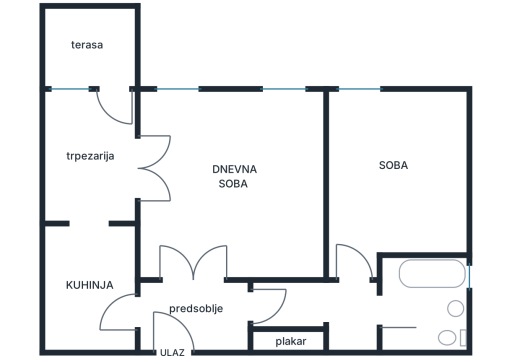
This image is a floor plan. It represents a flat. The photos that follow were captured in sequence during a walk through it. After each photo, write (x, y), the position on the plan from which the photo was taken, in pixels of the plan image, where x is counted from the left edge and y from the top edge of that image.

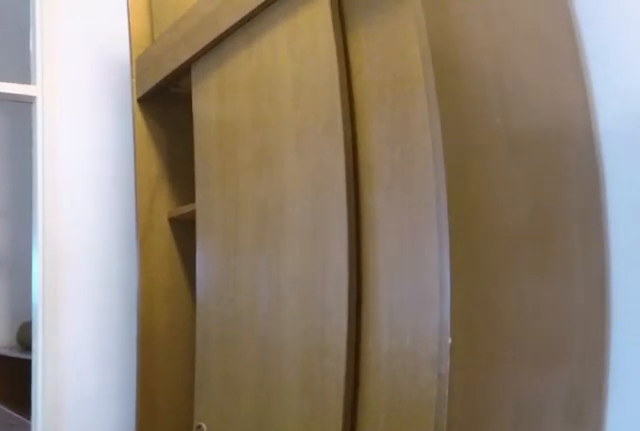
(190, 308)
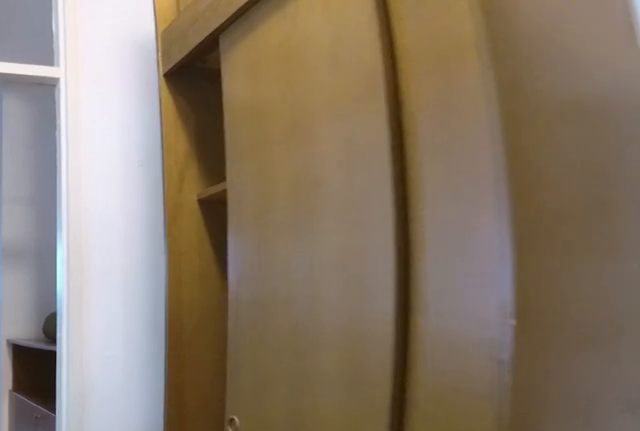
(192, 311)
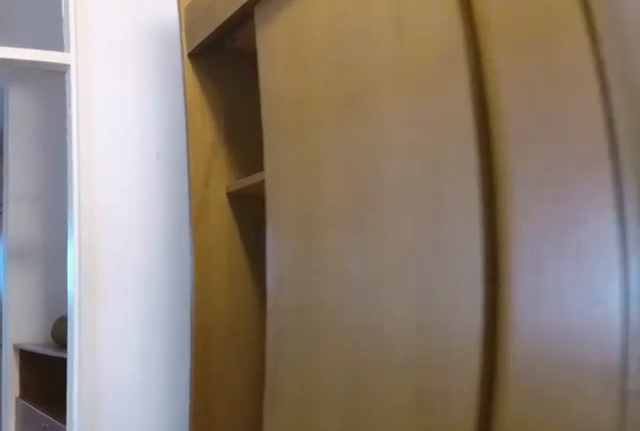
(196, 311)
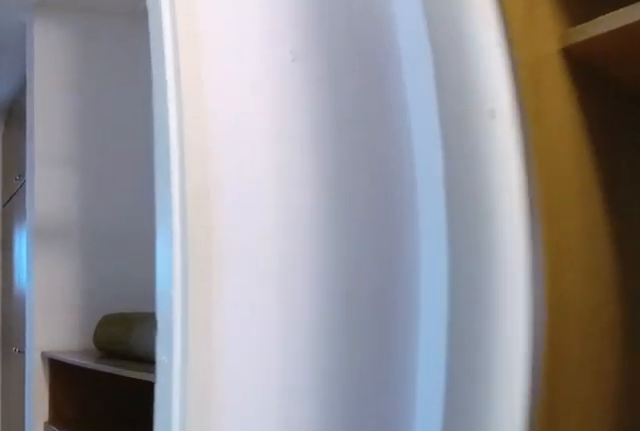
(214, 311)
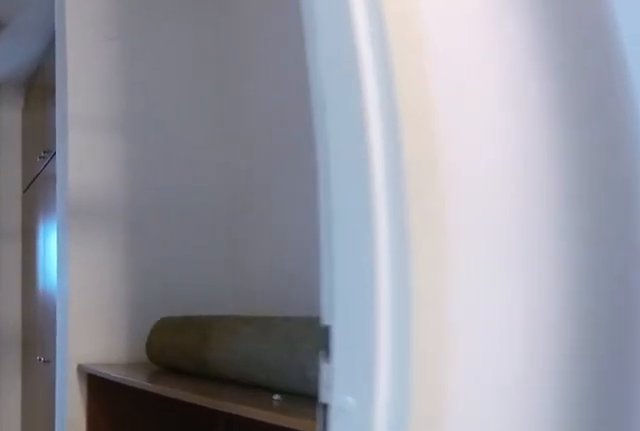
(224, 312)
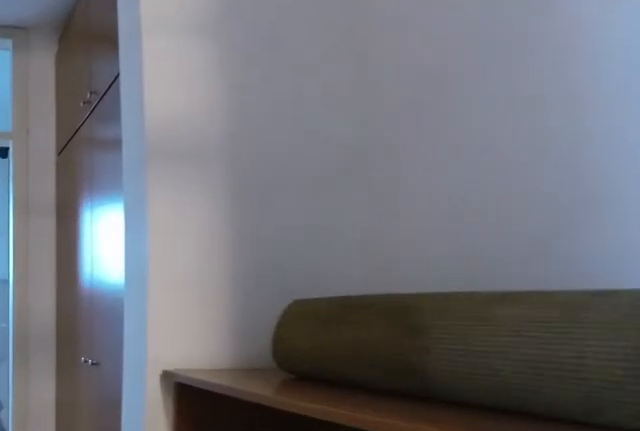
(245, 311)
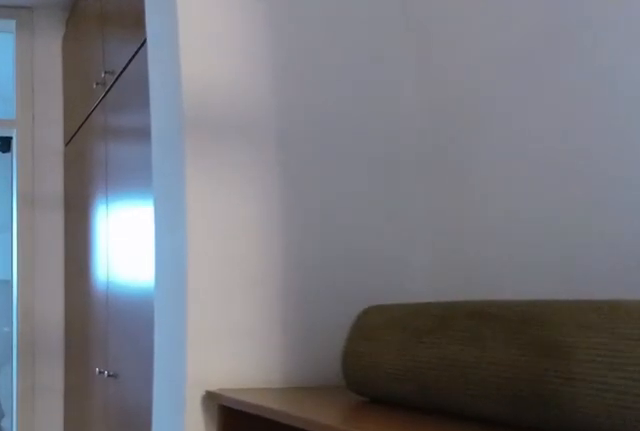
(252, 311)
